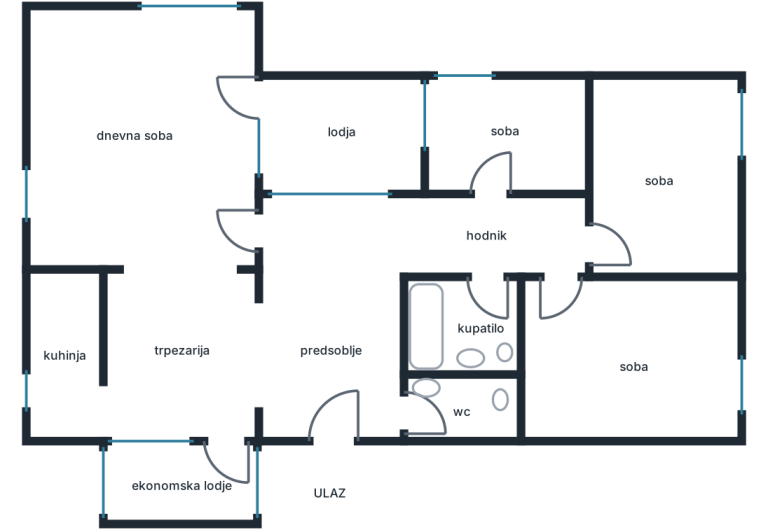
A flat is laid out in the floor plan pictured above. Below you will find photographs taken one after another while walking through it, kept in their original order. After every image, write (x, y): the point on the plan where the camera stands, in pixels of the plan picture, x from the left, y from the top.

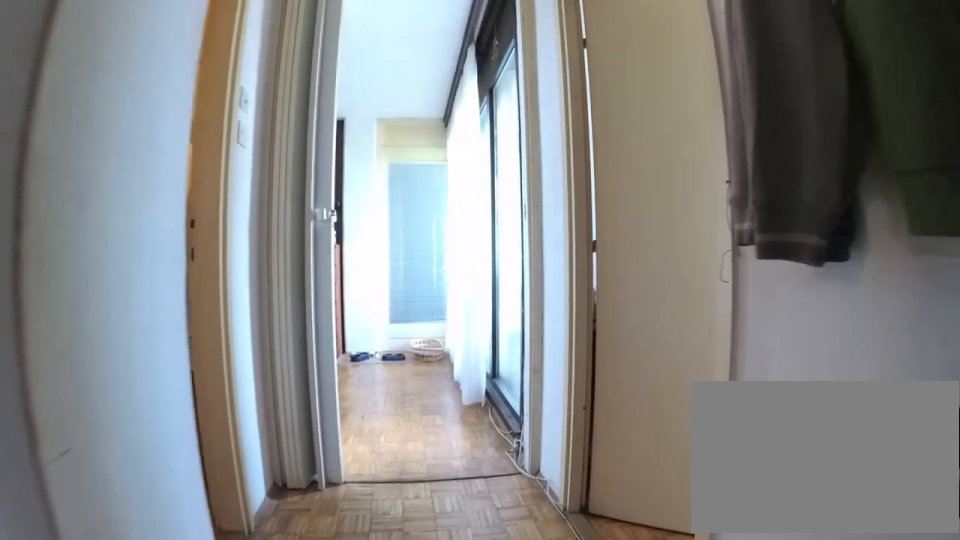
(562, 240)
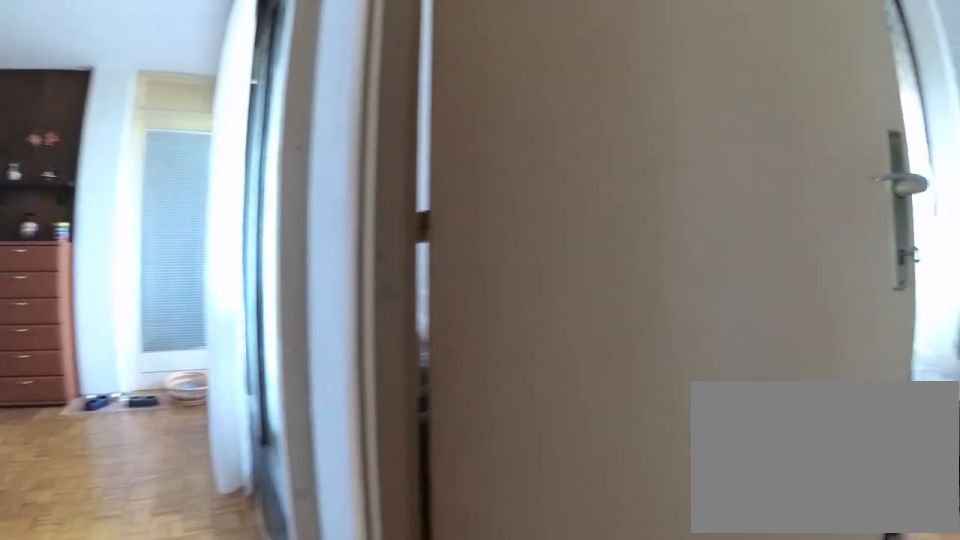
(518, 238)
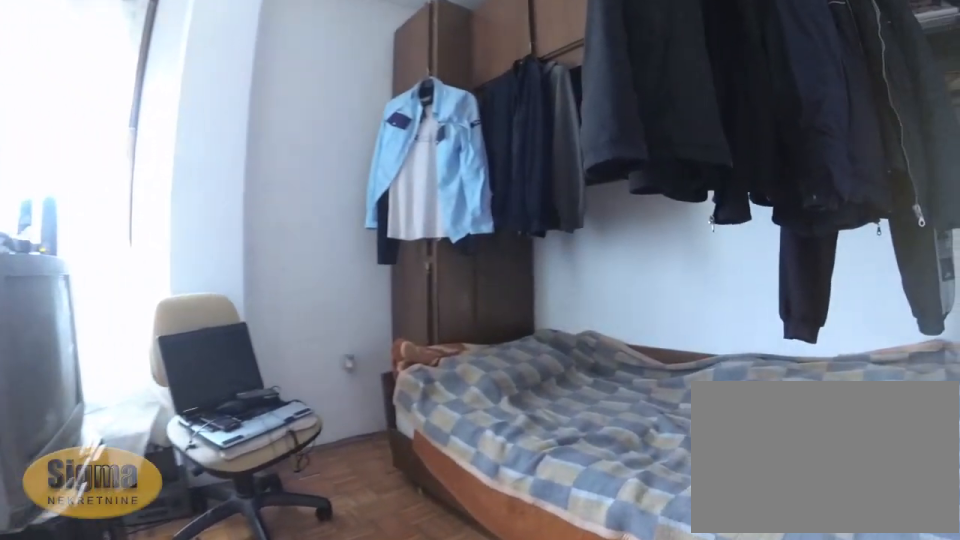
(499, 208)
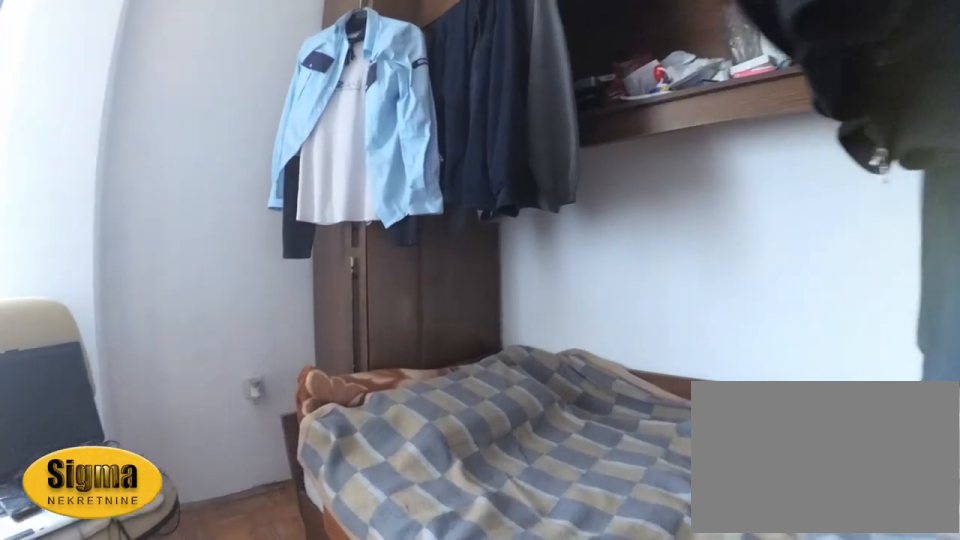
(512, 191)
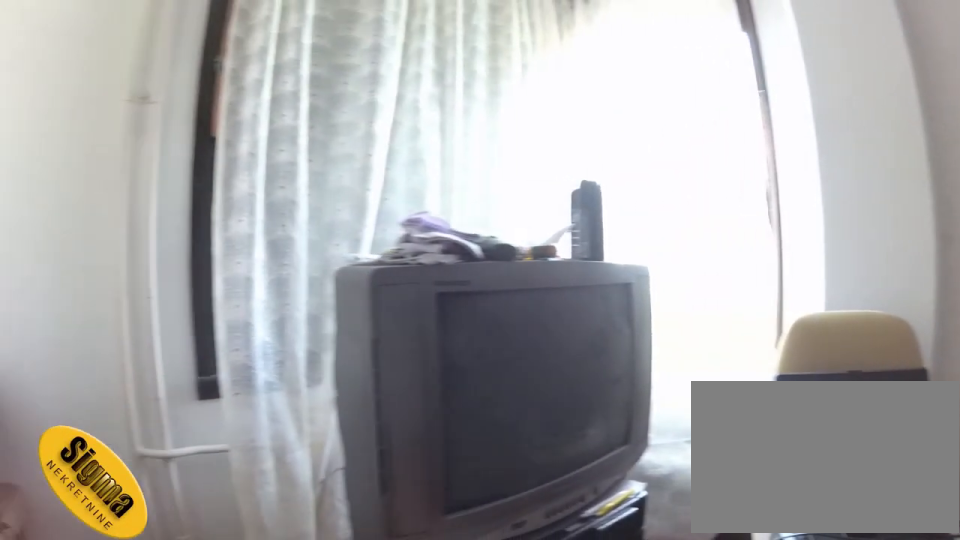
(551, 154)
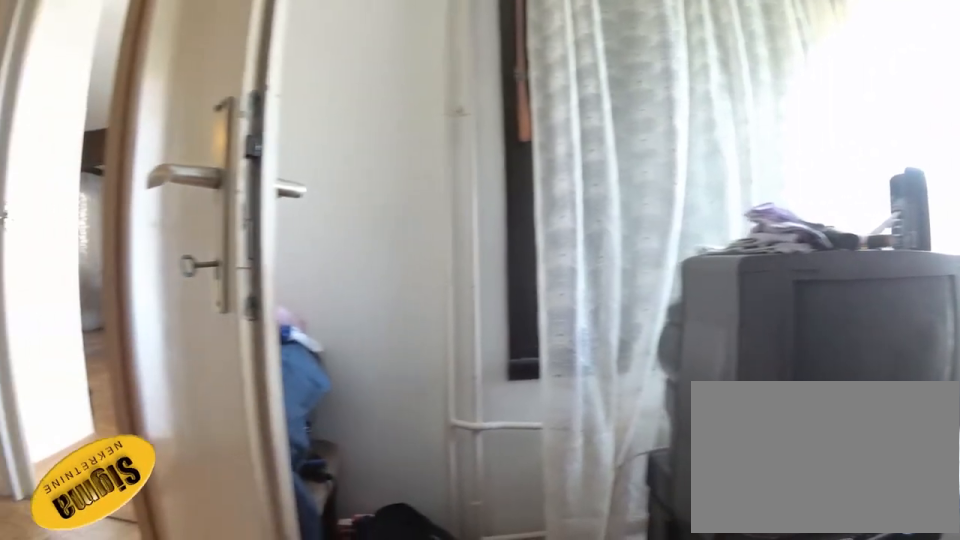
(553, 138)
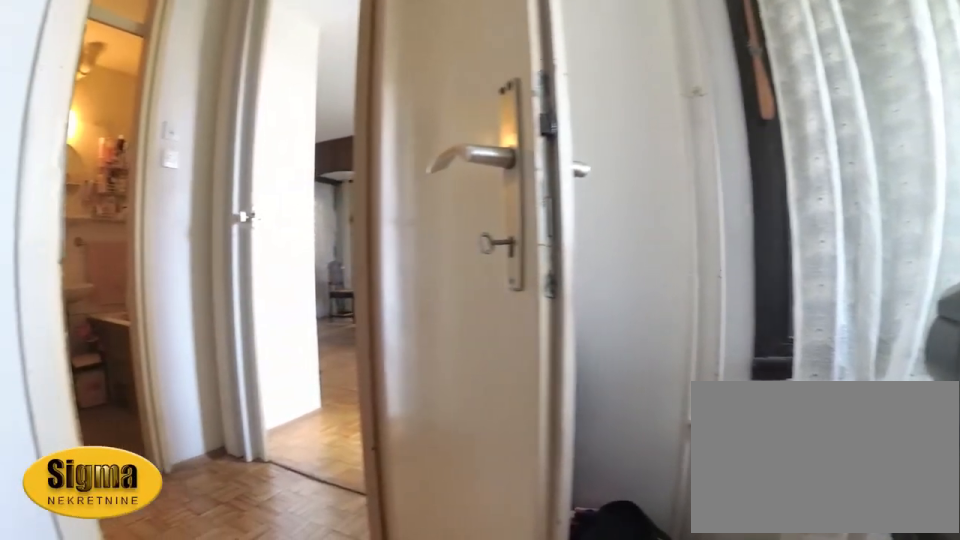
(543, 128)
